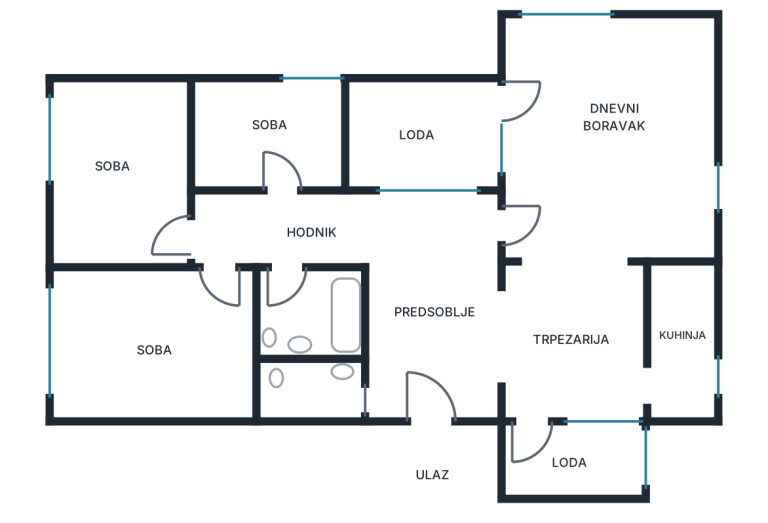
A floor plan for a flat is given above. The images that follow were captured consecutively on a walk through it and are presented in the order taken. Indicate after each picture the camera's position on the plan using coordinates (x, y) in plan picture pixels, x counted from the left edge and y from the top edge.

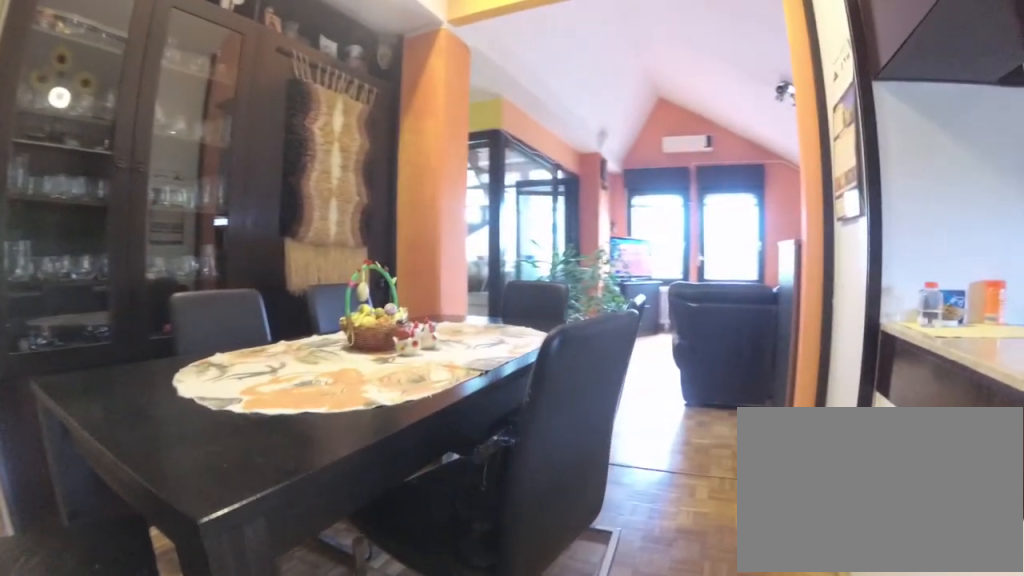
(641, 410)
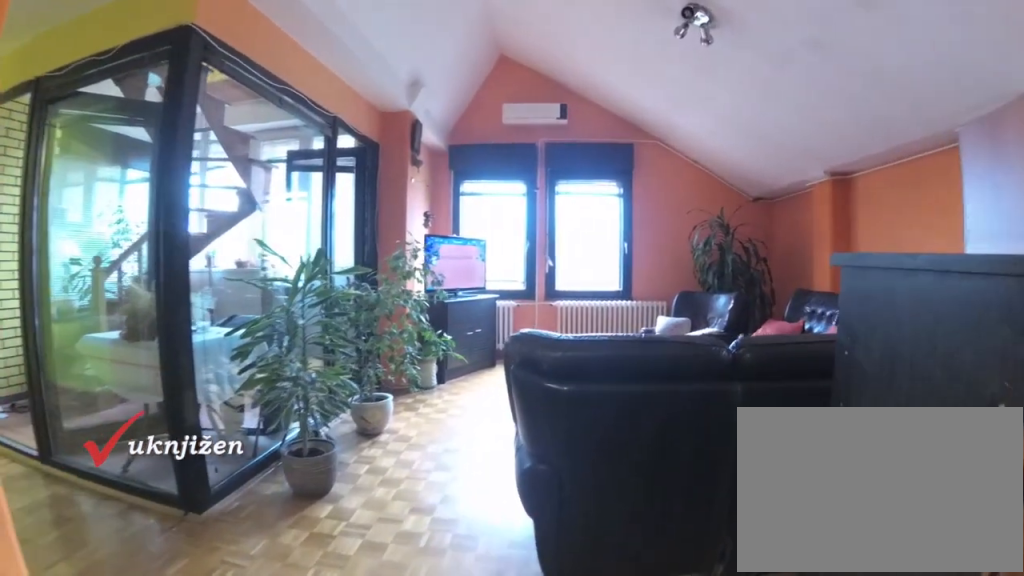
(612, 306)
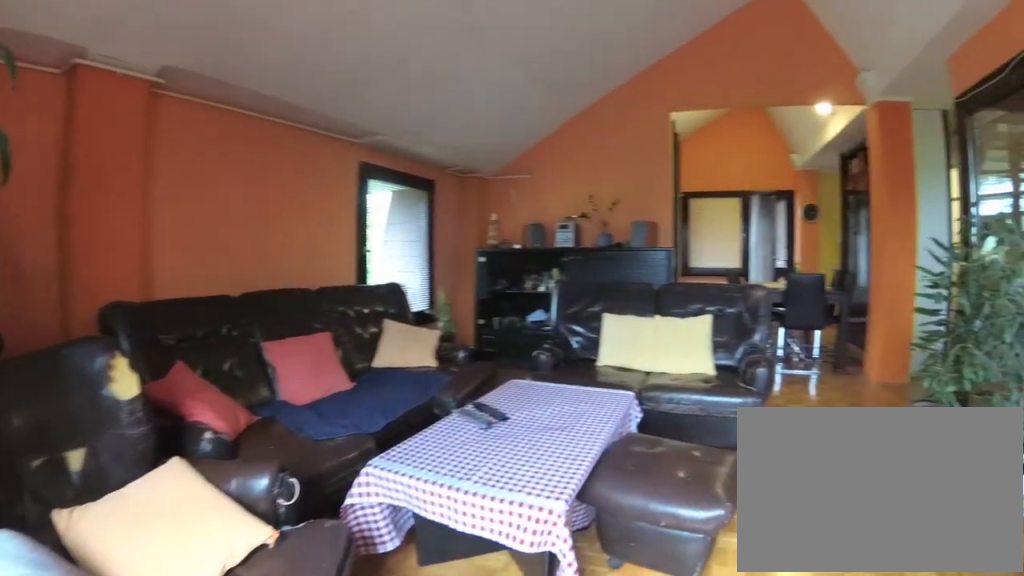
(585, 69)
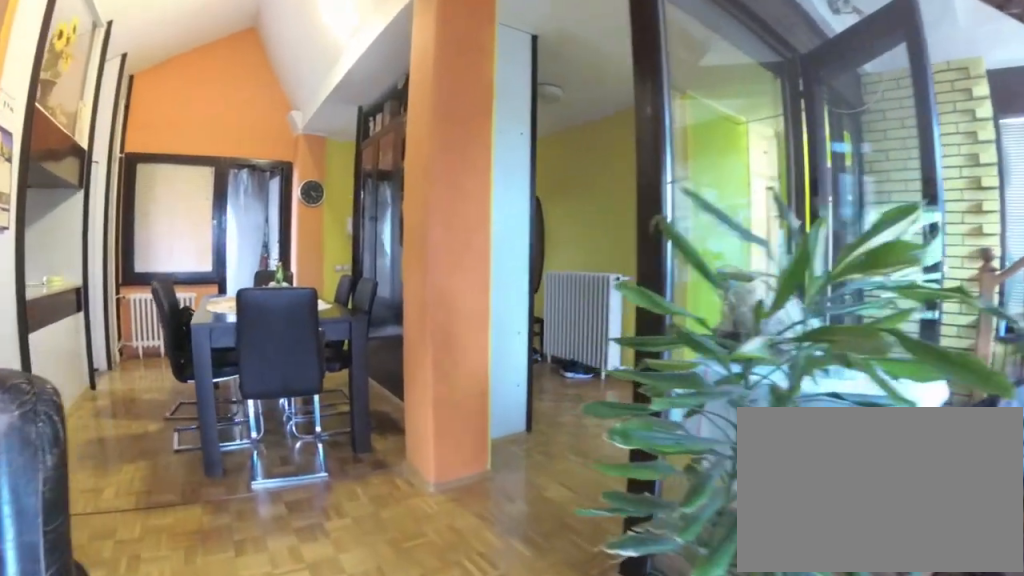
(571, 144)
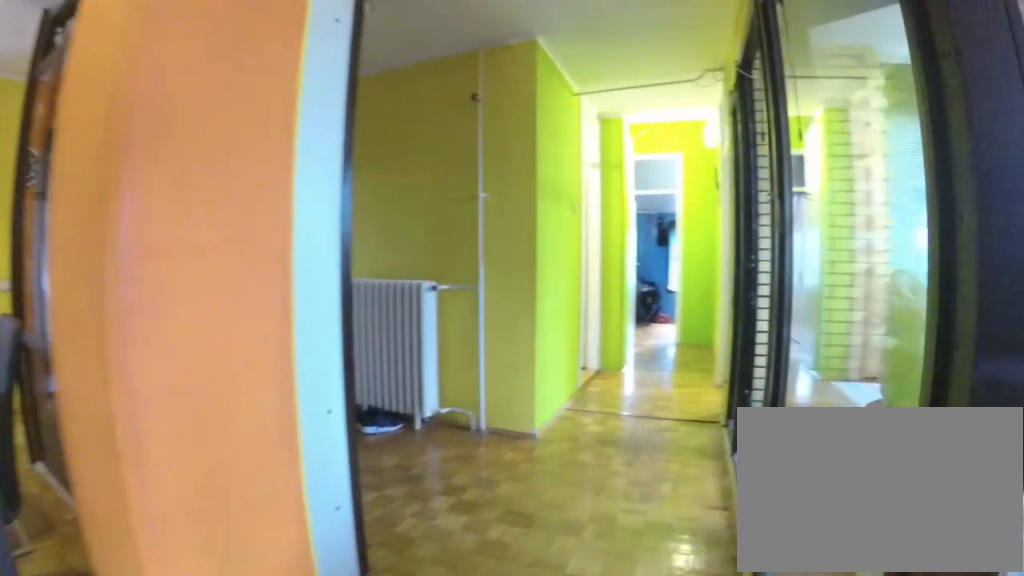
(557, 203)
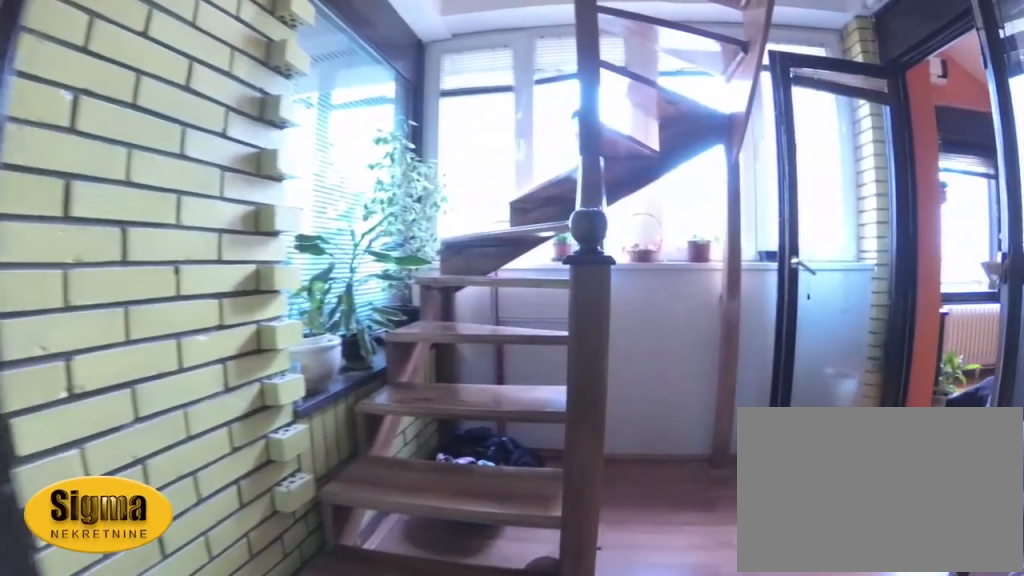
(388, 193)
